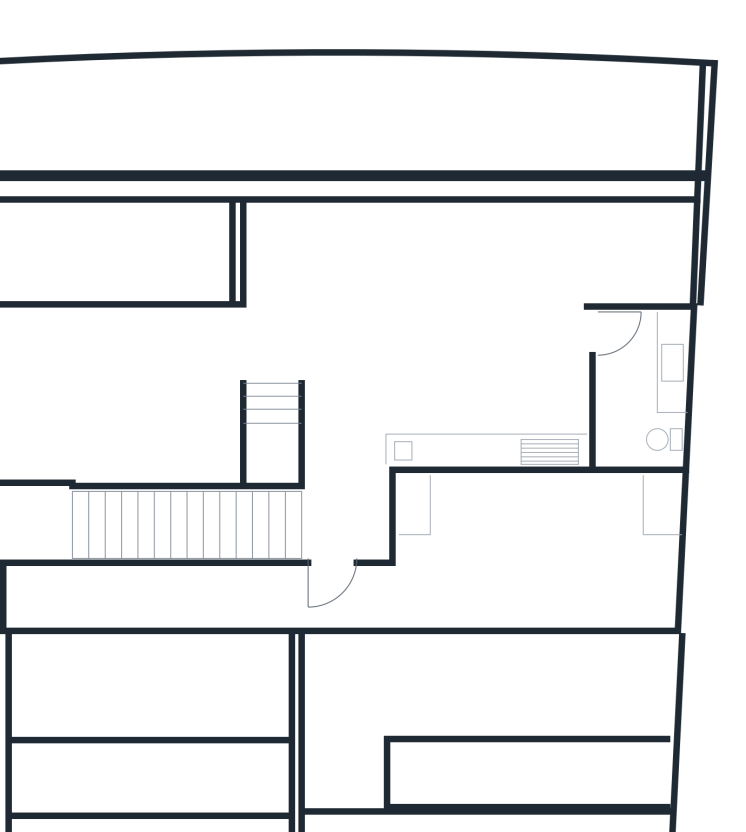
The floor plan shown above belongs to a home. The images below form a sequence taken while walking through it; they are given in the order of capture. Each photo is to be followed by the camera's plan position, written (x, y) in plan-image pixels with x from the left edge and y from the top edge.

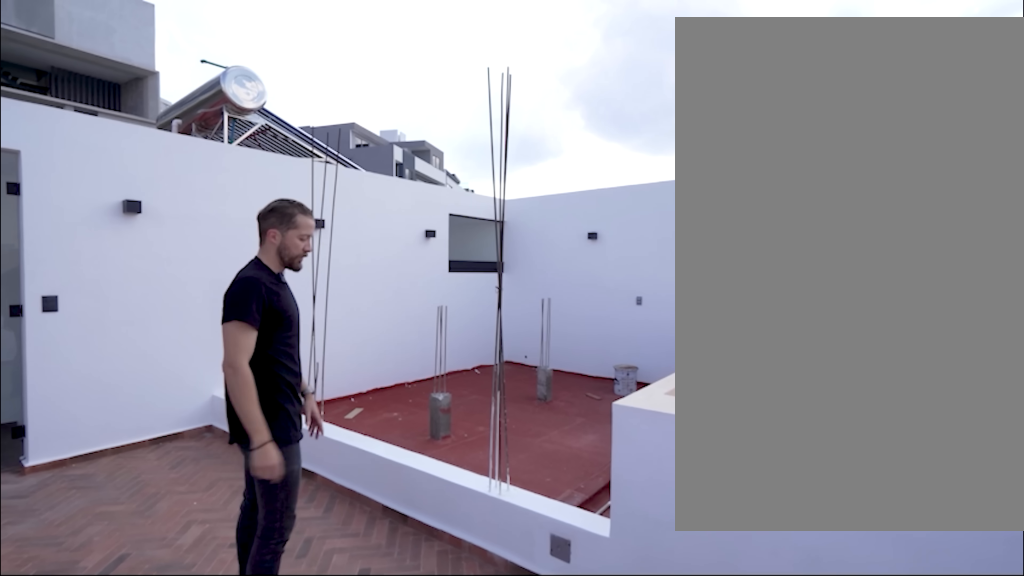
(305, 261)
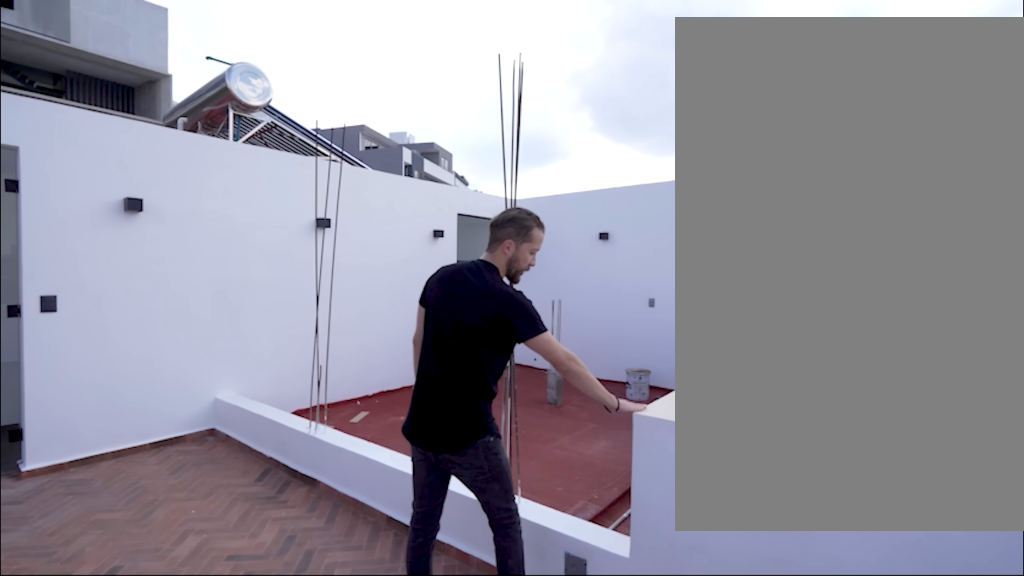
(305, 261)
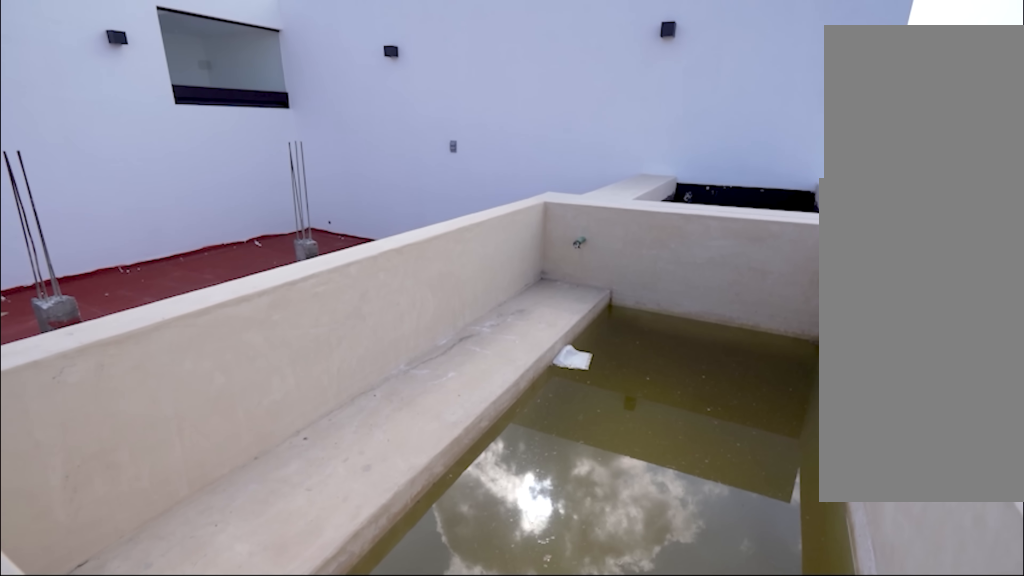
(258, 228)
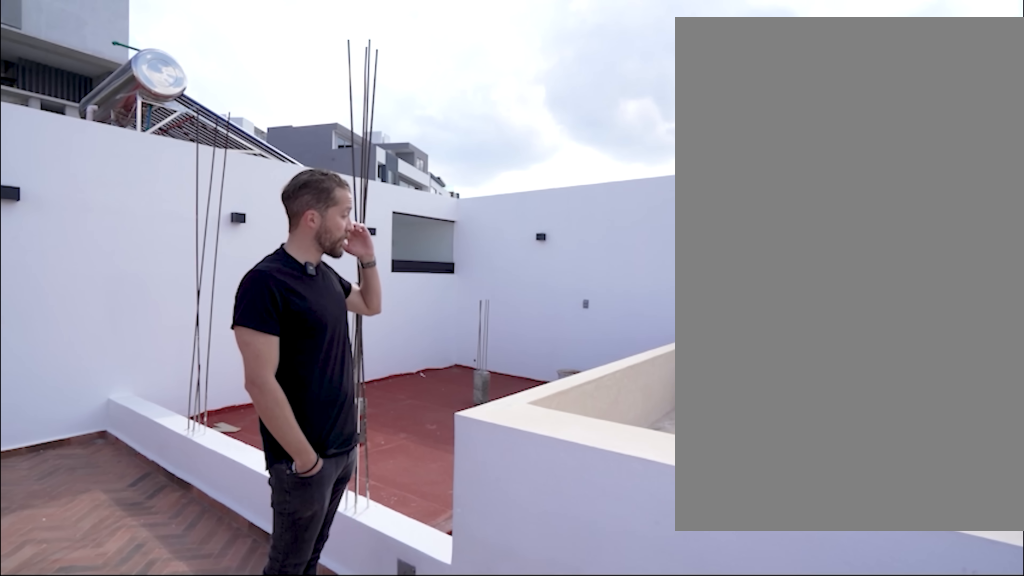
(272, 251)
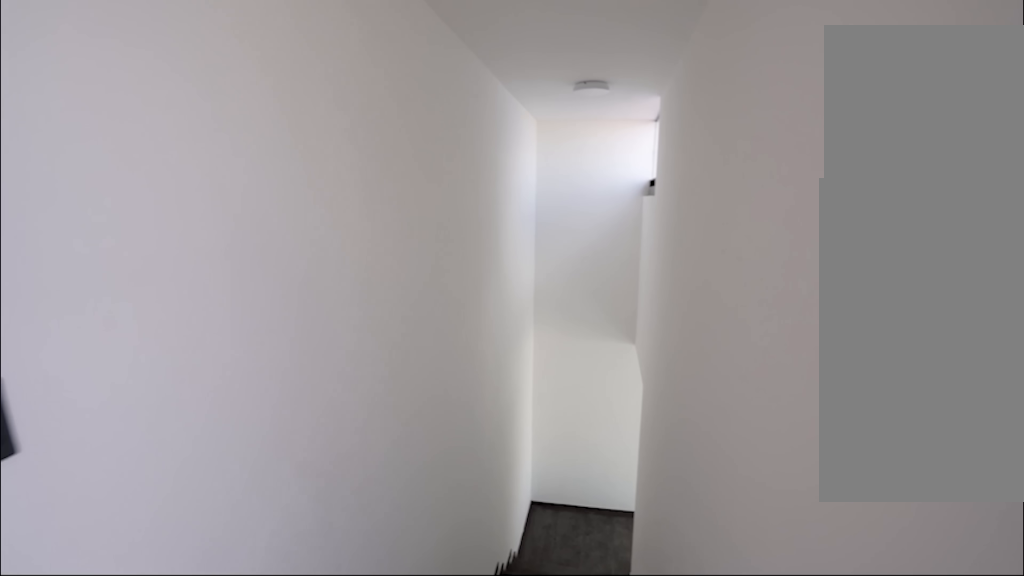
(301, 536)
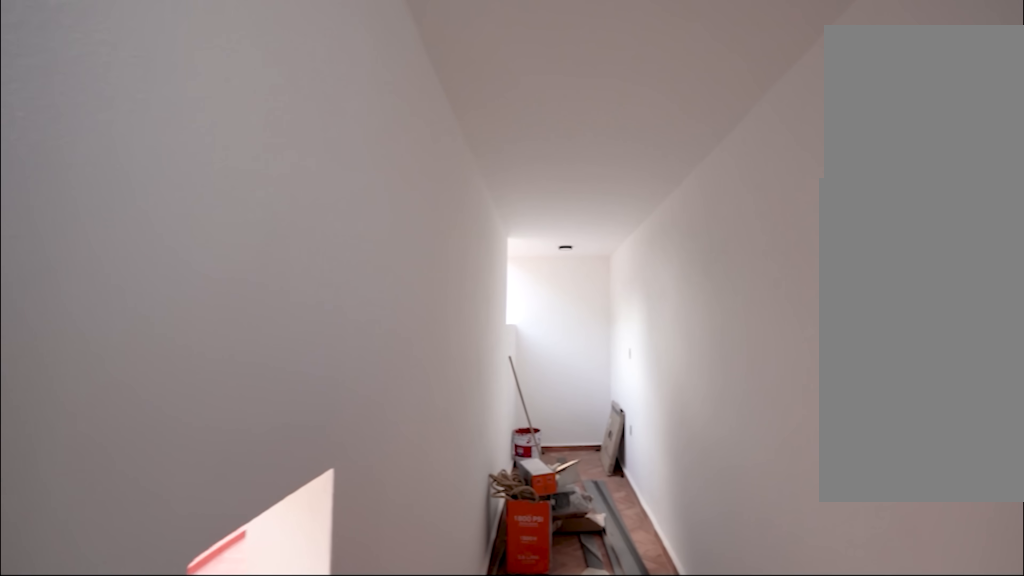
(314, 585)
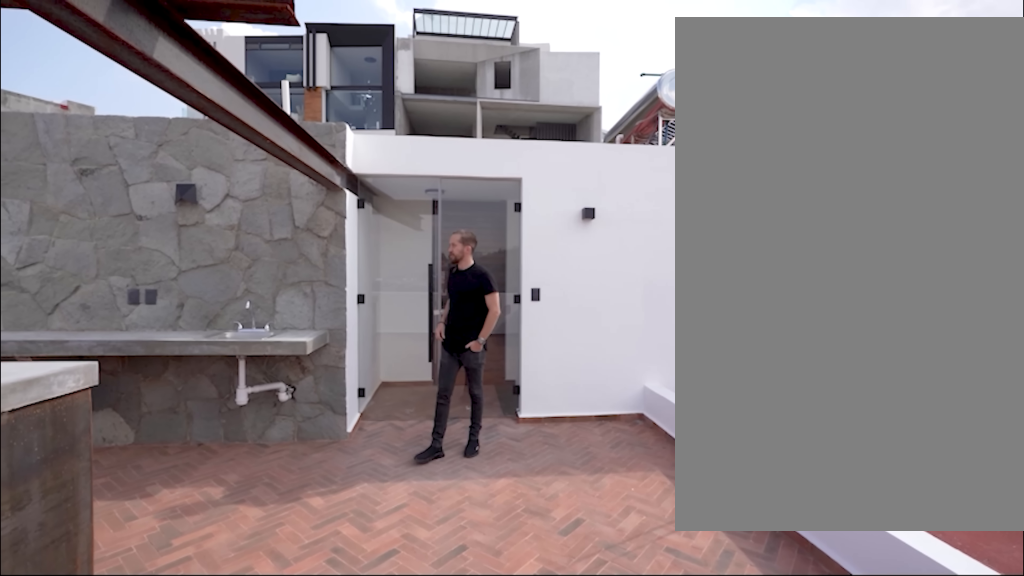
(342, 290)
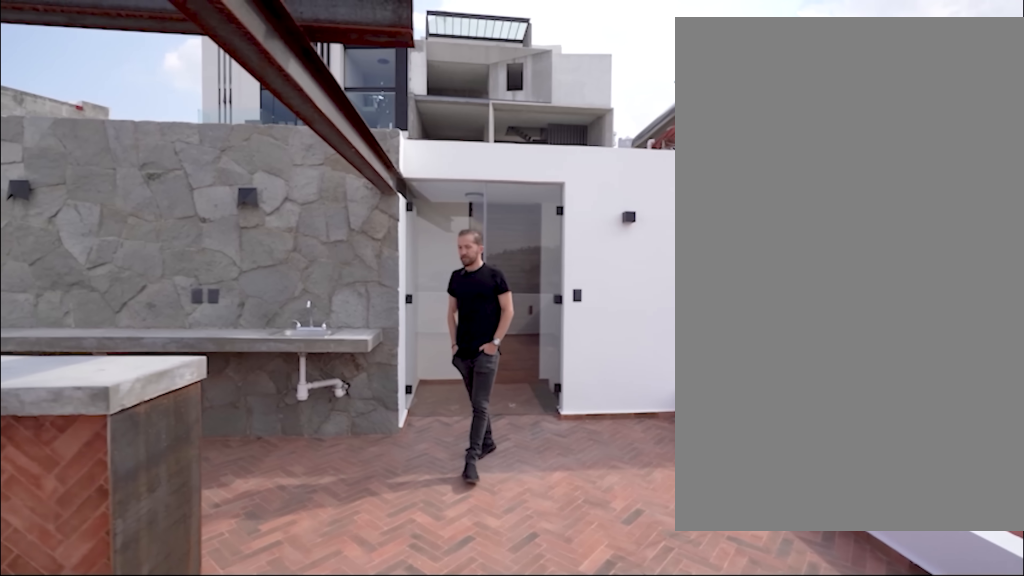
(342, 290)
